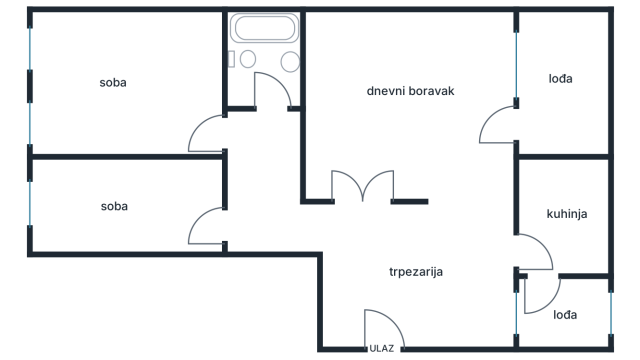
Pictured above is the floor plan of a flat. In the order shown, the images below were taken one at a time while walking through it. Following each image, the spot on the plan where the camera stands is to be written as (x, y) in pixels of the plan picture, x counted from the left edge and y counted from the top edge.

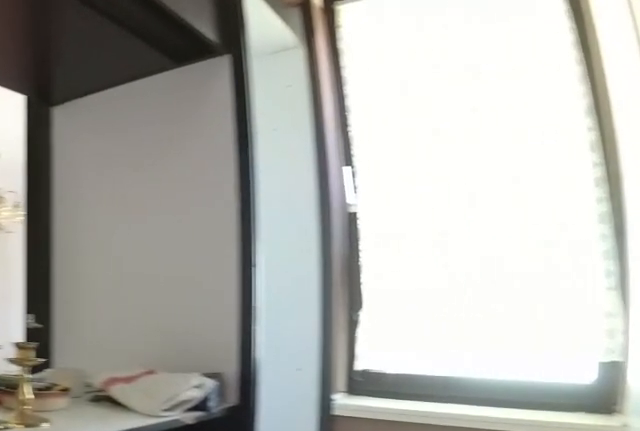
(543, 272)
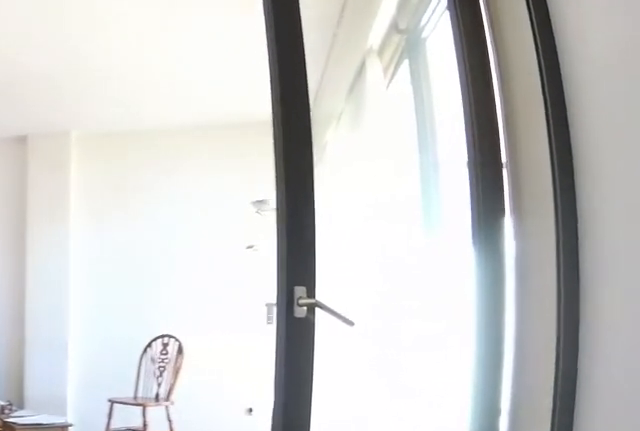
(491, 254)
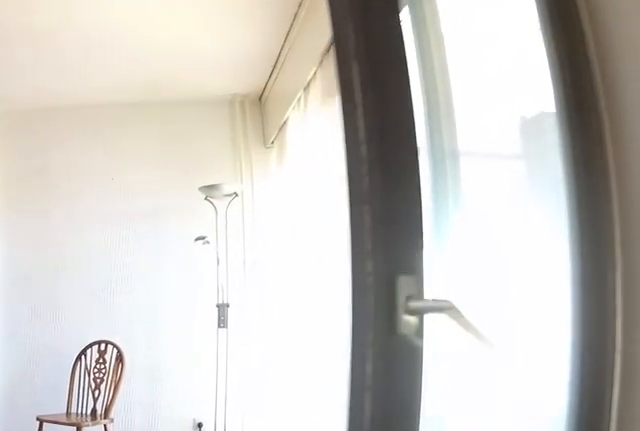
(491, 239)
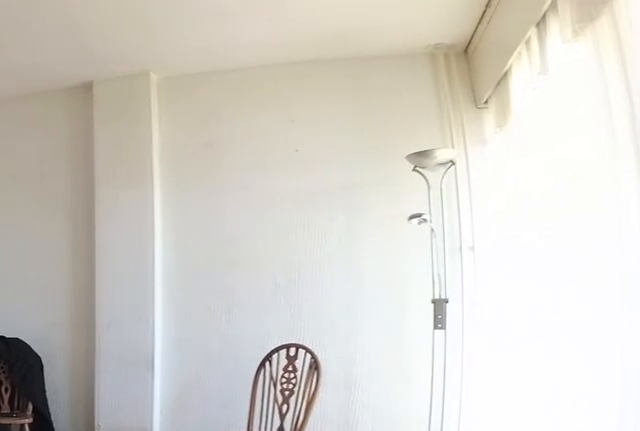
(494, 196)
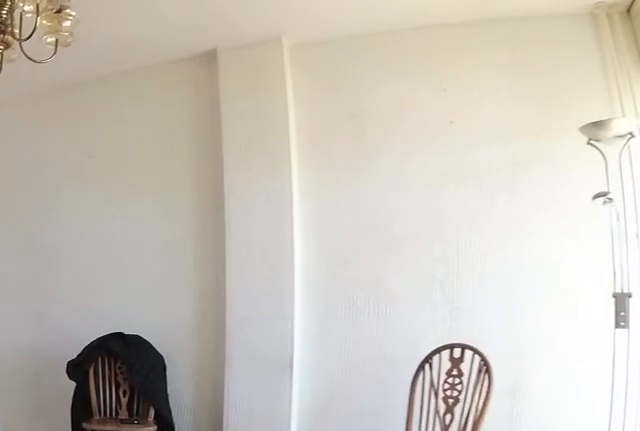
(488, 190)
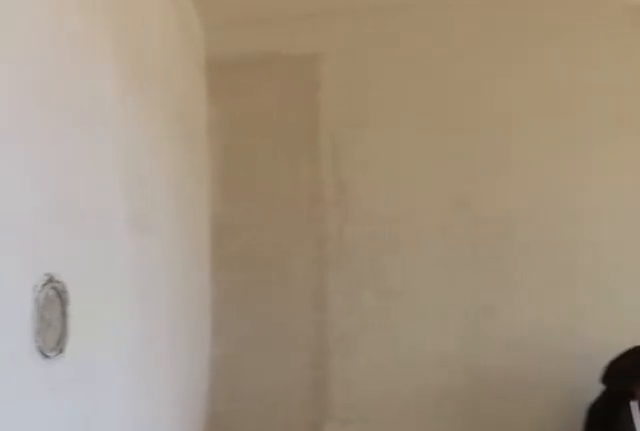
(358, 185)
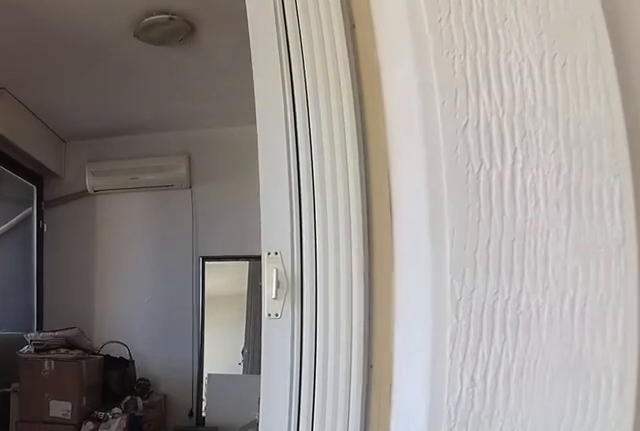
(446, 128)
